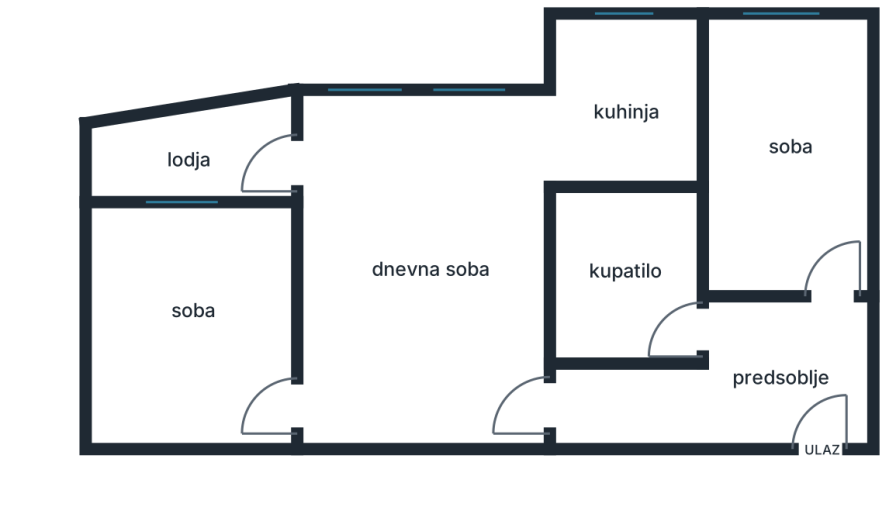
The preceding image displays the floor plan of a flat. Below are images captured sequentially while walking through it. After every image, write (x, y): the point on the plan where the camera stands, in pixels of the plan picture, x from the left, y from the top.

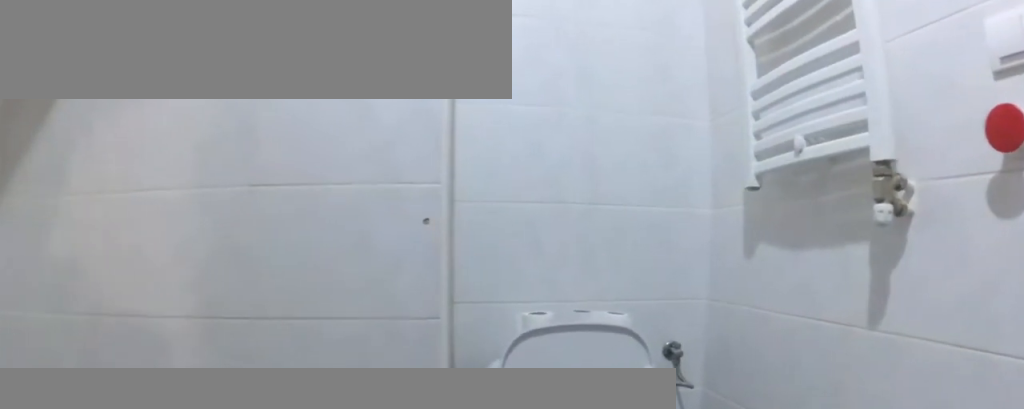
(657, 265)
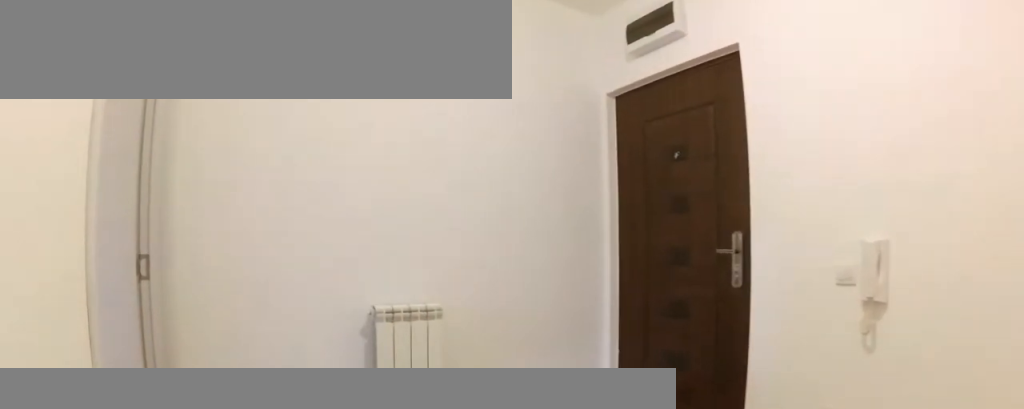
(674, 309)
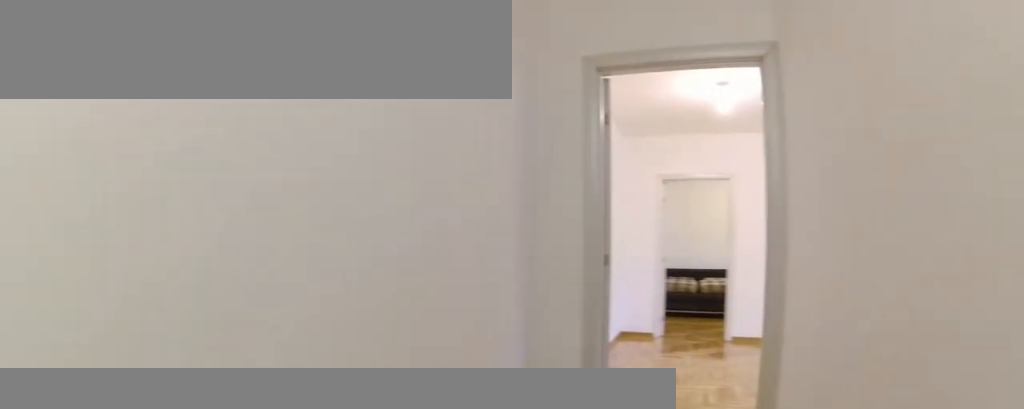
(741, 372)
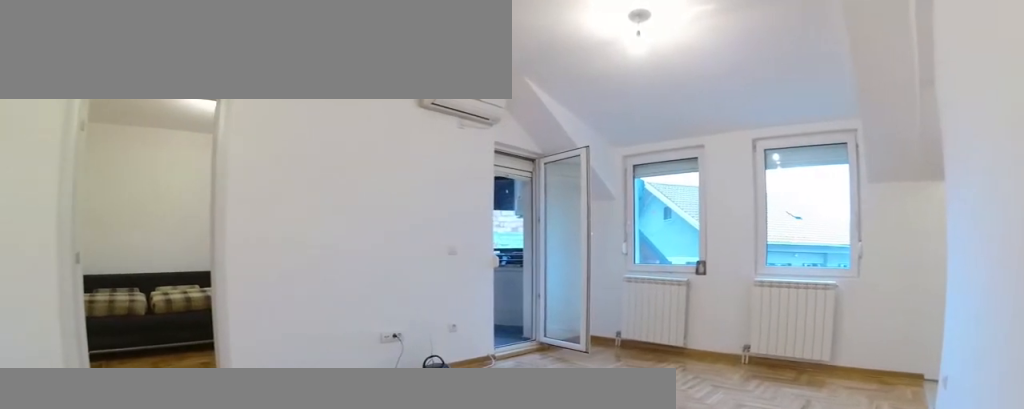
(535, 392)
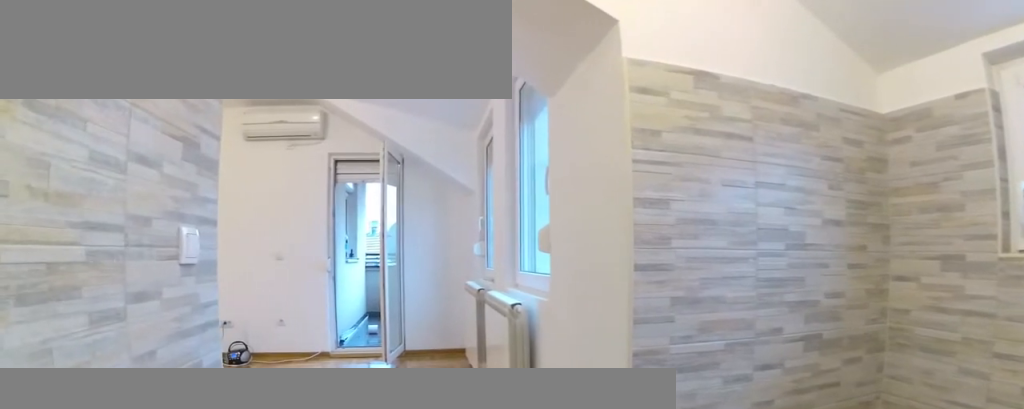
(683, 139)
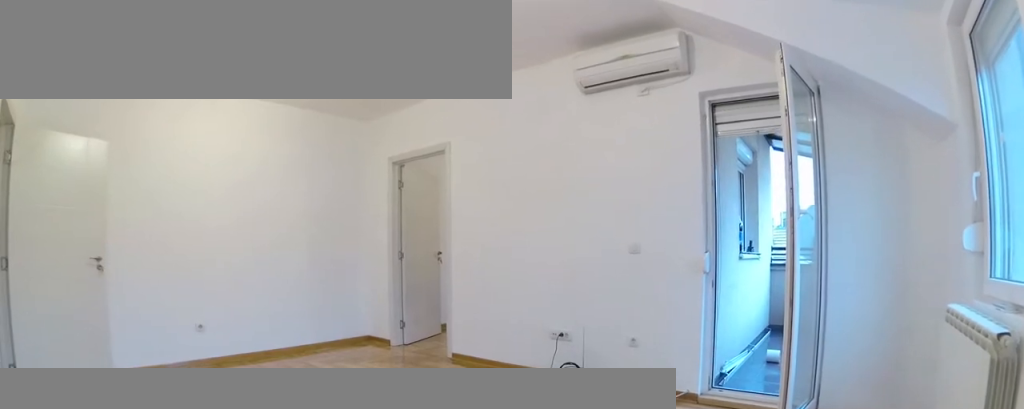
(540, 143)
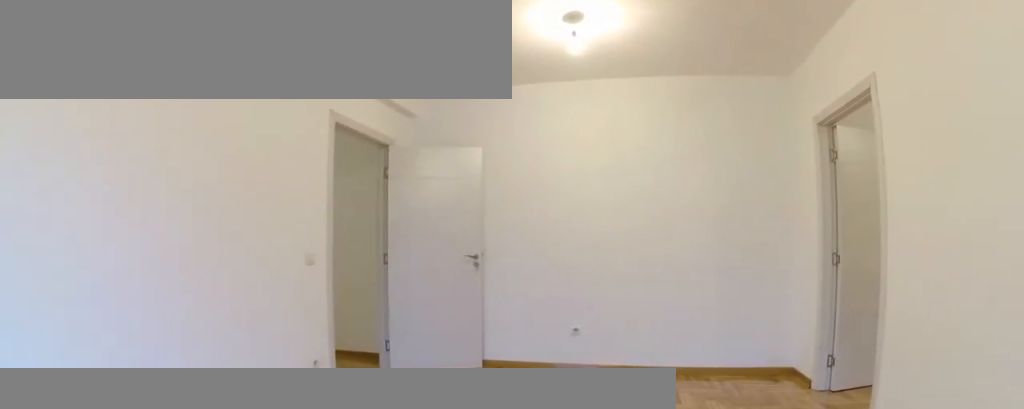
(334, 175)
